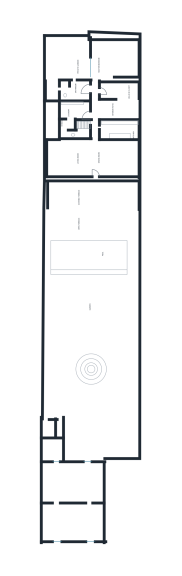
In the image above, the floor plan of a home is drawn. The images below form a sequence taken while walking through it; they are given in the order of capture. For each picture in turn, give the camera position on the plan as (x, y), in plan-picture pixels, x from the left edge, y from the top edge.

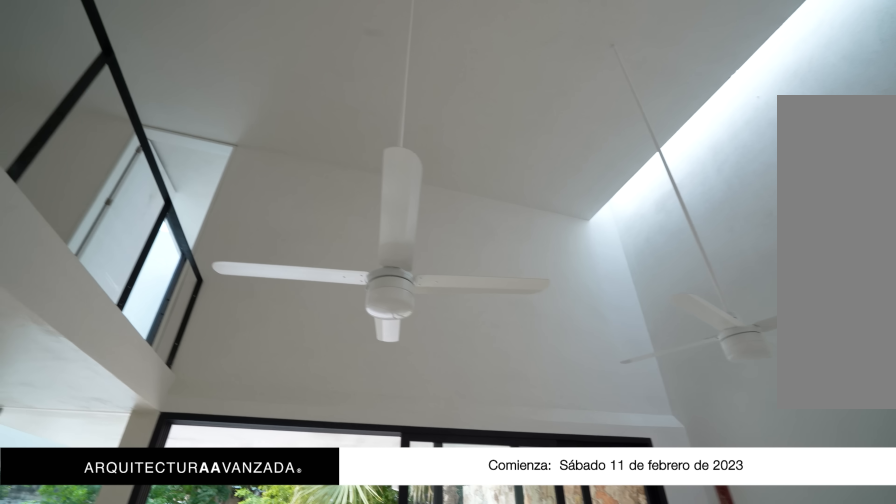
(85, 164)
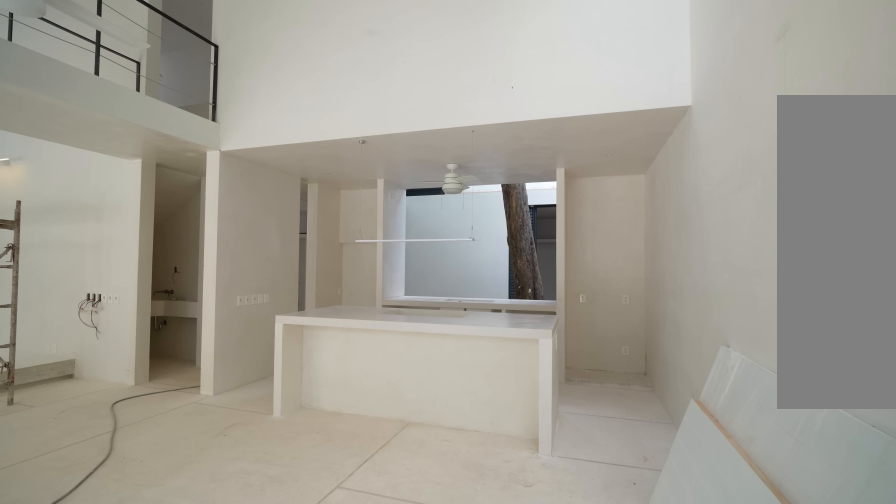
(117, 159)
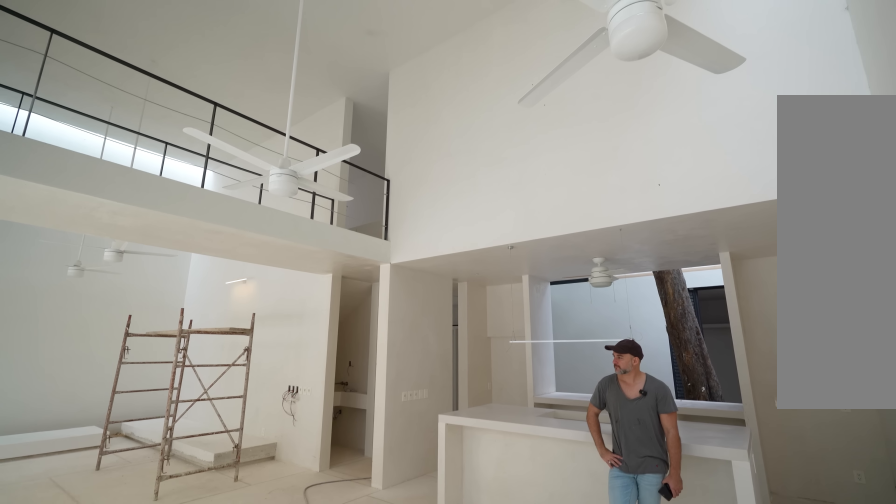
(126, 157)
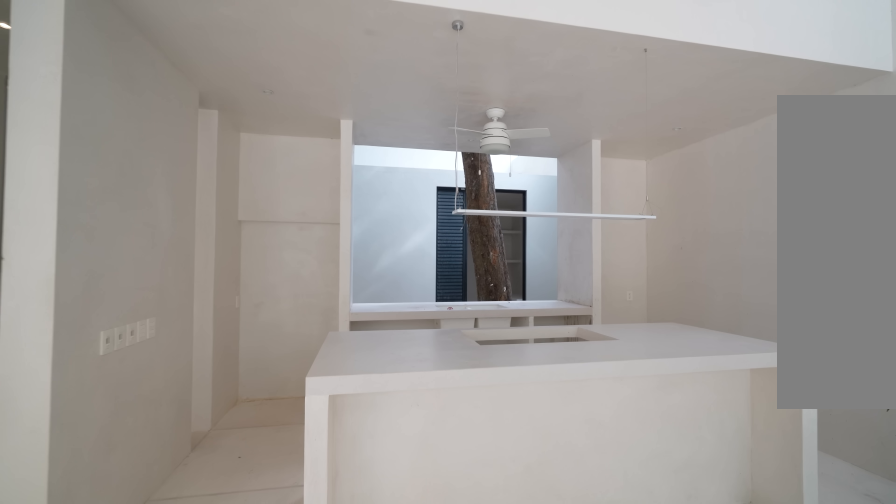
(126, 157)
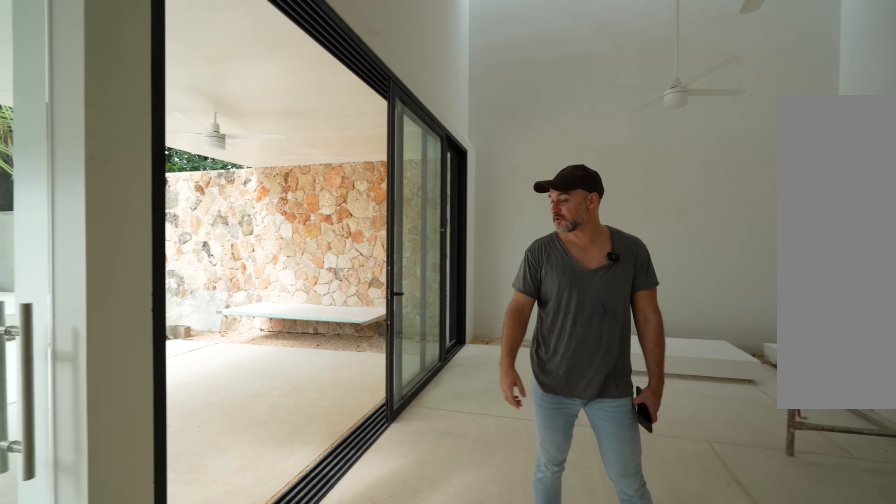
(75, 170)
